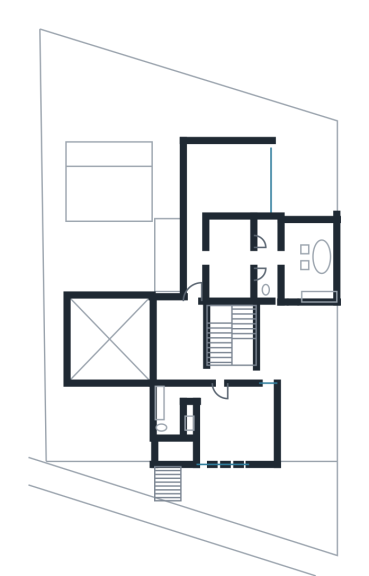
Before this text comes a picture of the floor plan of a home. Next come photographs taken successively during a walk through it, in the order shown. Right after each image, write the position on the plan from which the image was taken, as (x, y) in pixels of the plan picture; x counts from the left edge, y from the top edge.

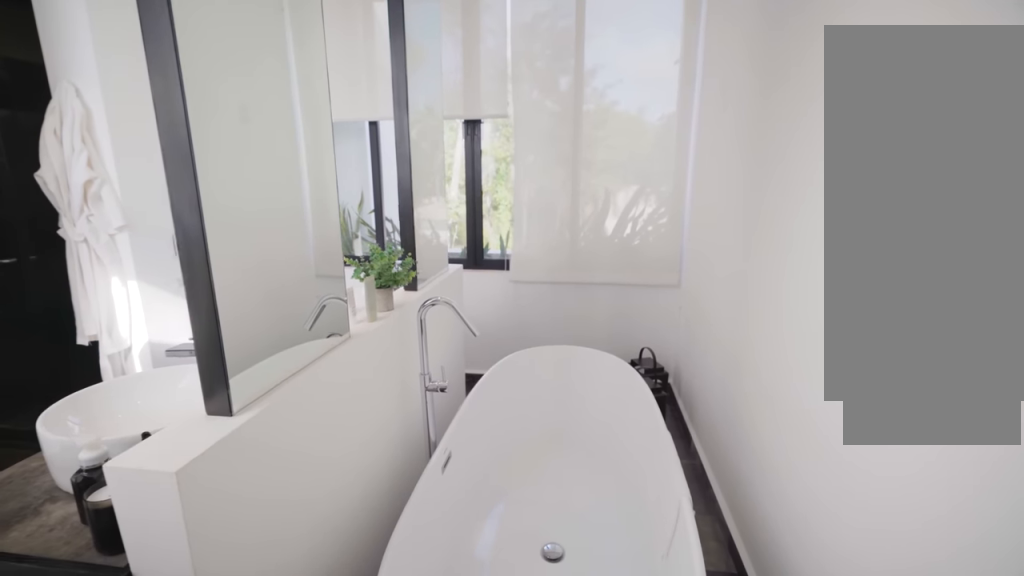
(319, 276)
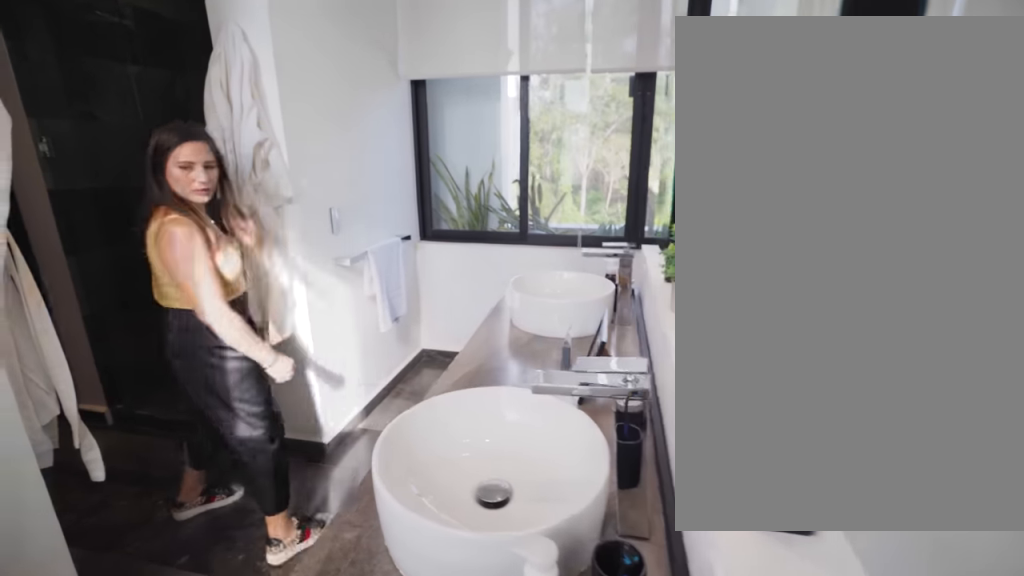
(309, 289)
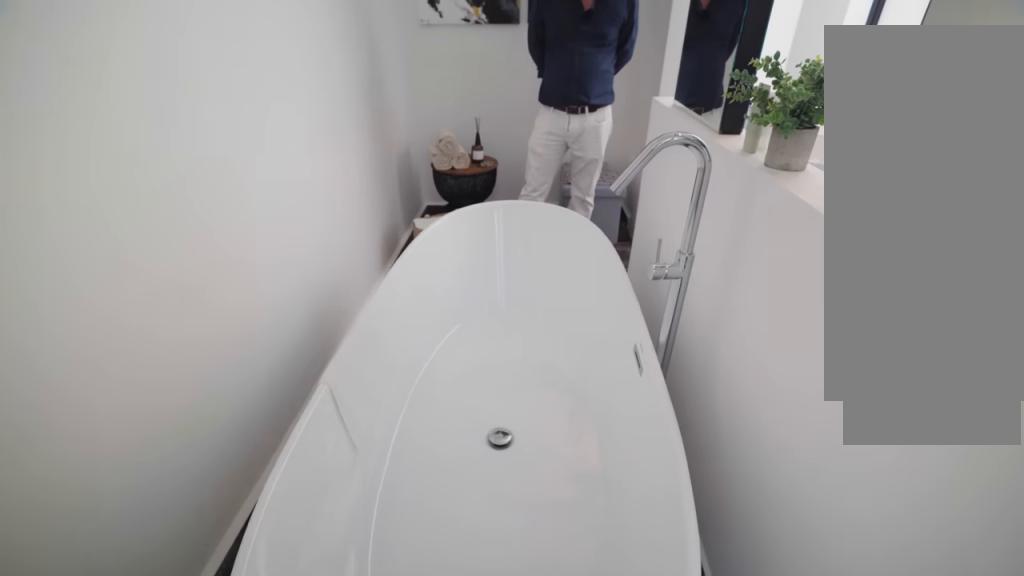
(317, 240)
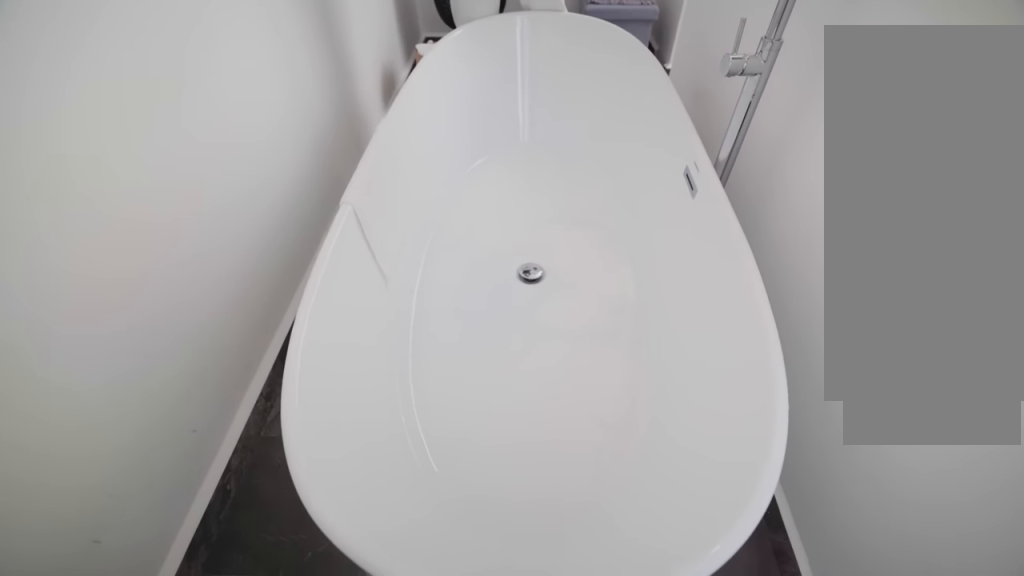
(317, 235)
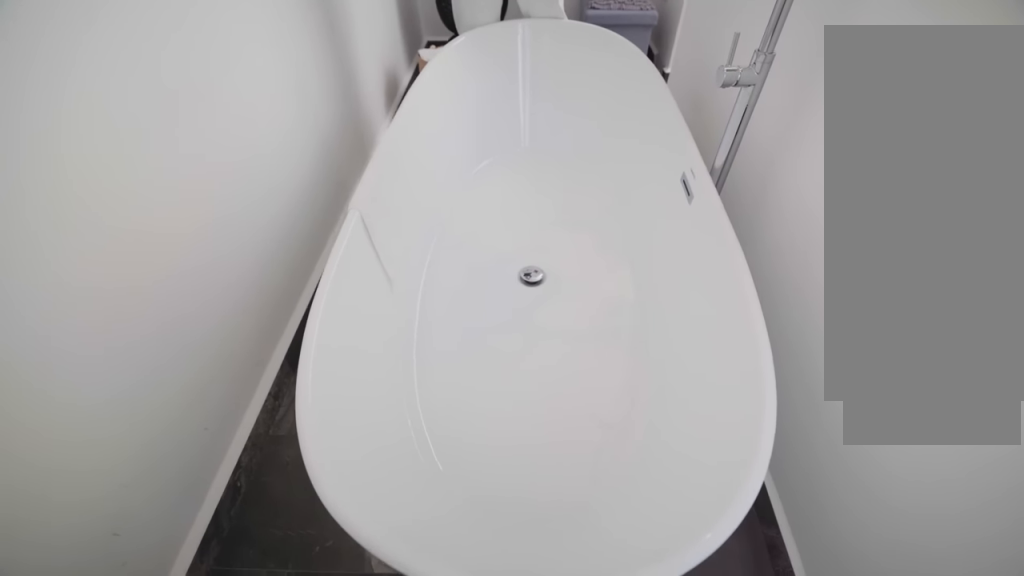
(317, 235)
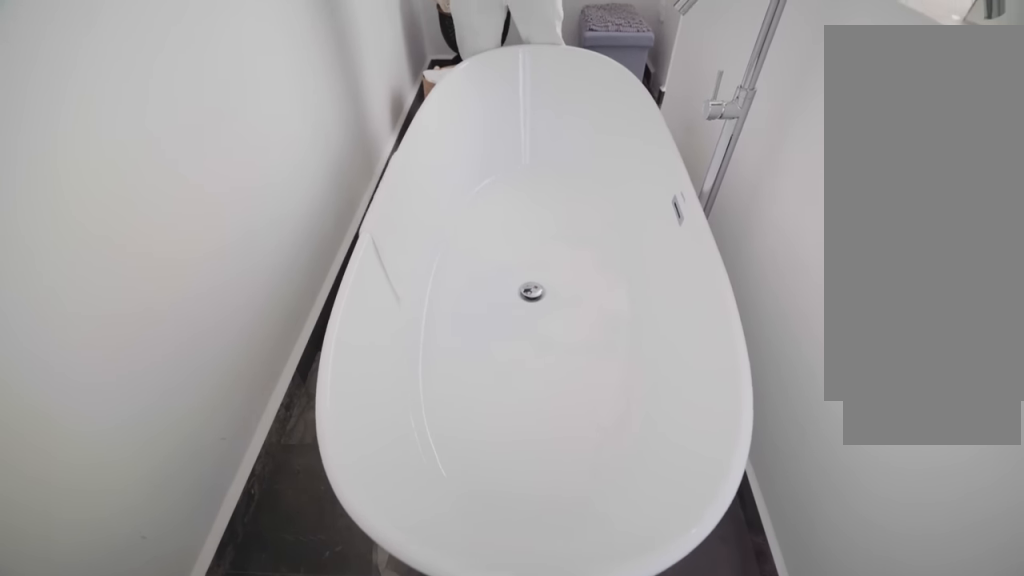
(317, 235)
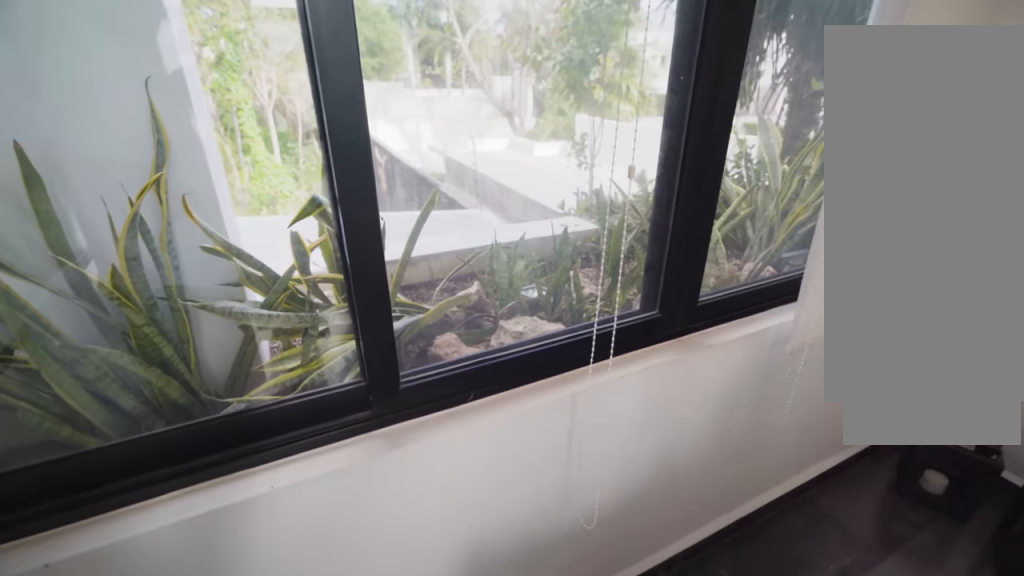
(292, 235)
